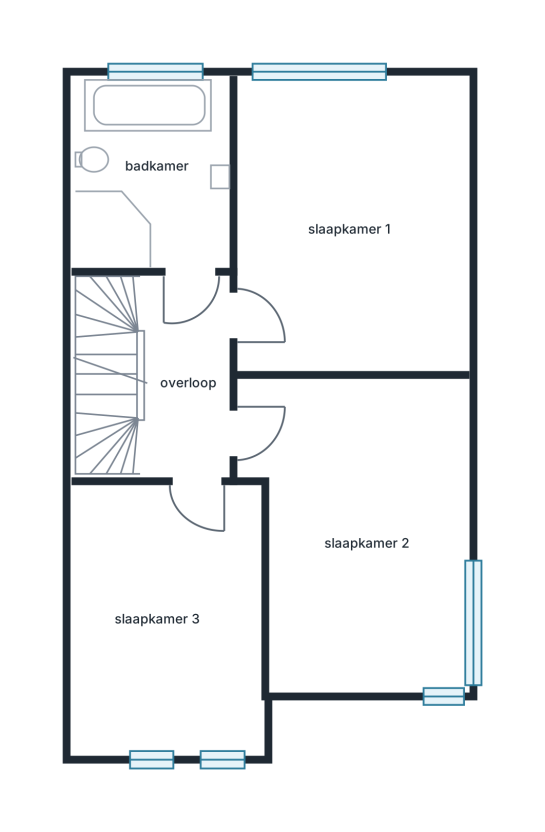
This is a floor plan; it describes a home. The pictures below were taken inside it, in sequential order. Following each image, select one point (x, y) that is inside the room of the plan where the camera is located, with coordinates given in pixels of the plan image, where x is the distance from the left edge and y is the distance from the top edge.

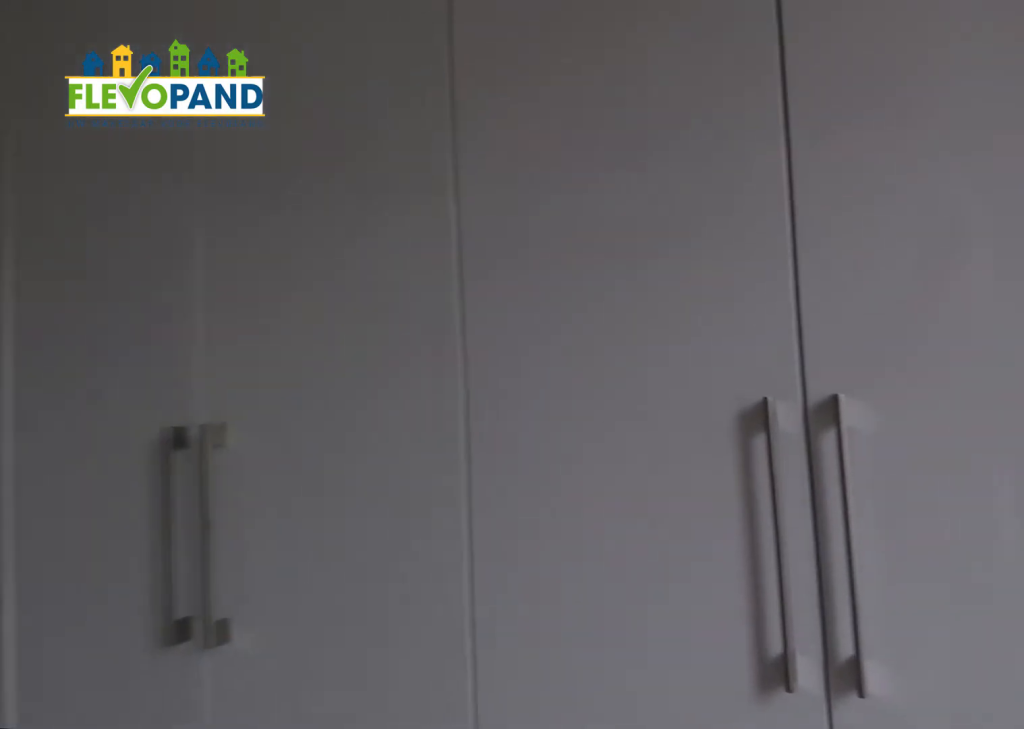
(168, 650)
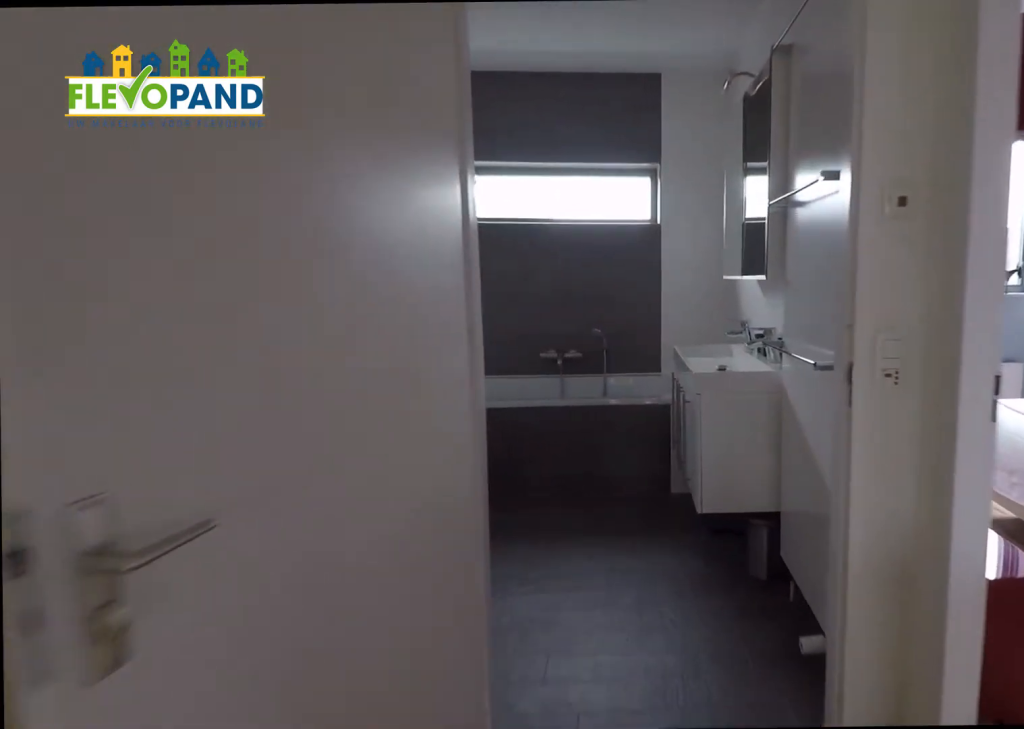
(180, 382)
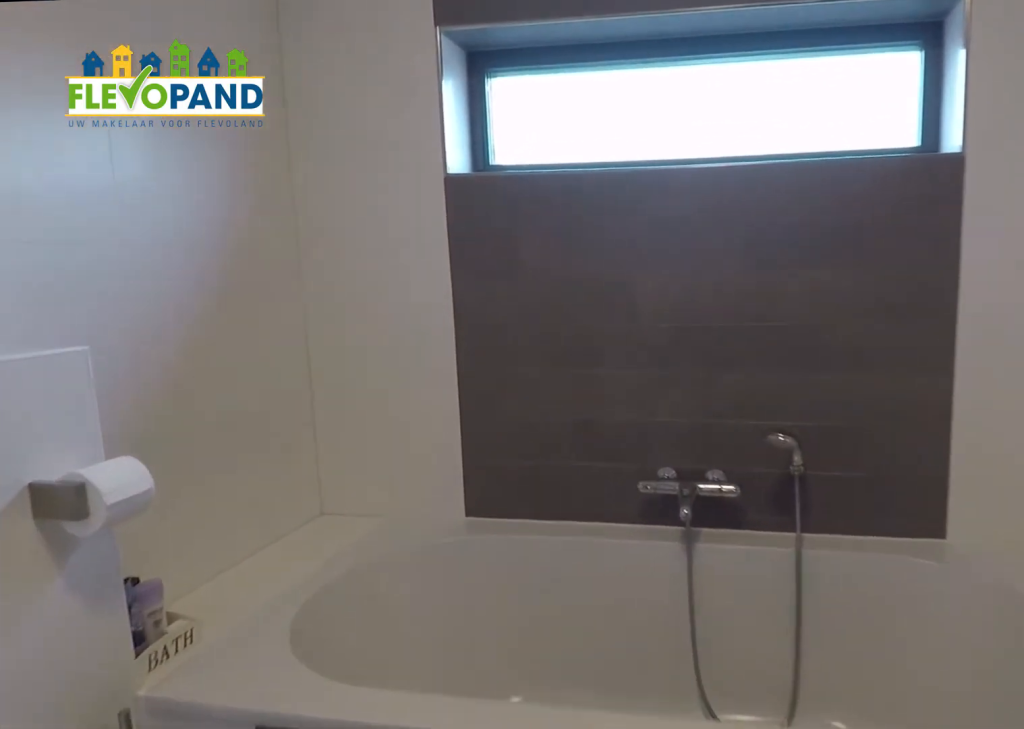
(147, 103)
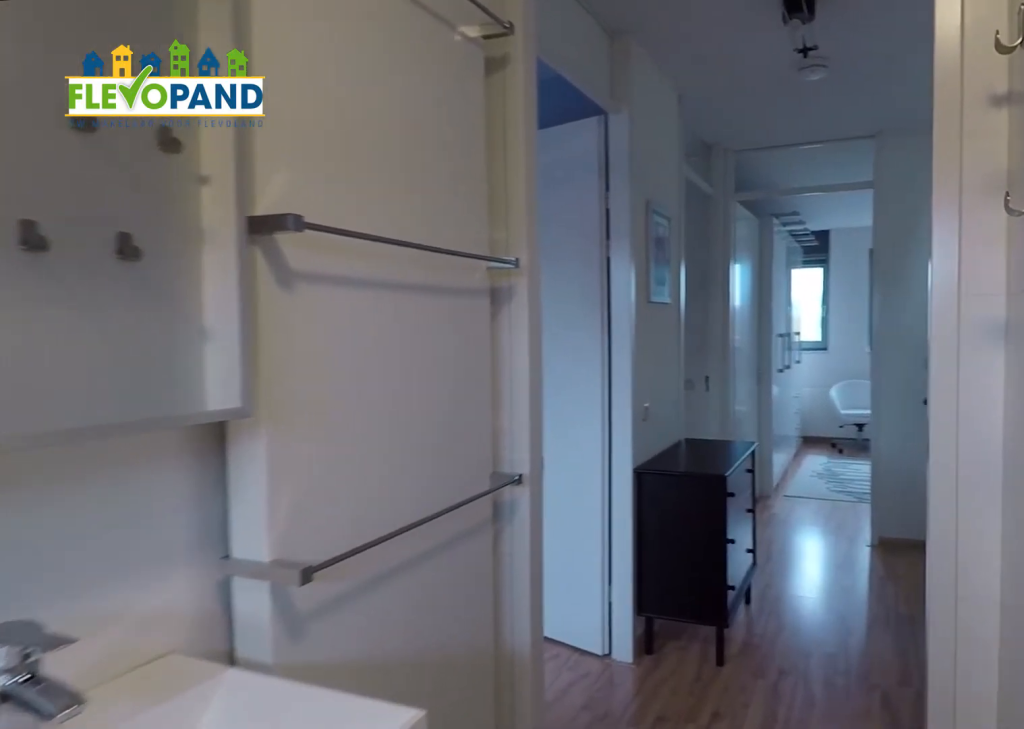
(147, 103)
